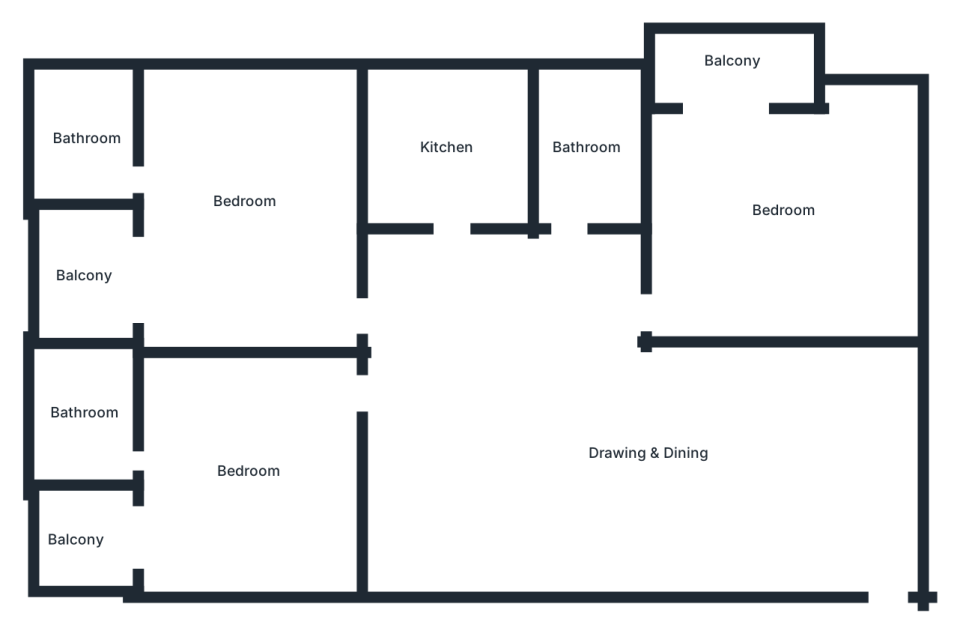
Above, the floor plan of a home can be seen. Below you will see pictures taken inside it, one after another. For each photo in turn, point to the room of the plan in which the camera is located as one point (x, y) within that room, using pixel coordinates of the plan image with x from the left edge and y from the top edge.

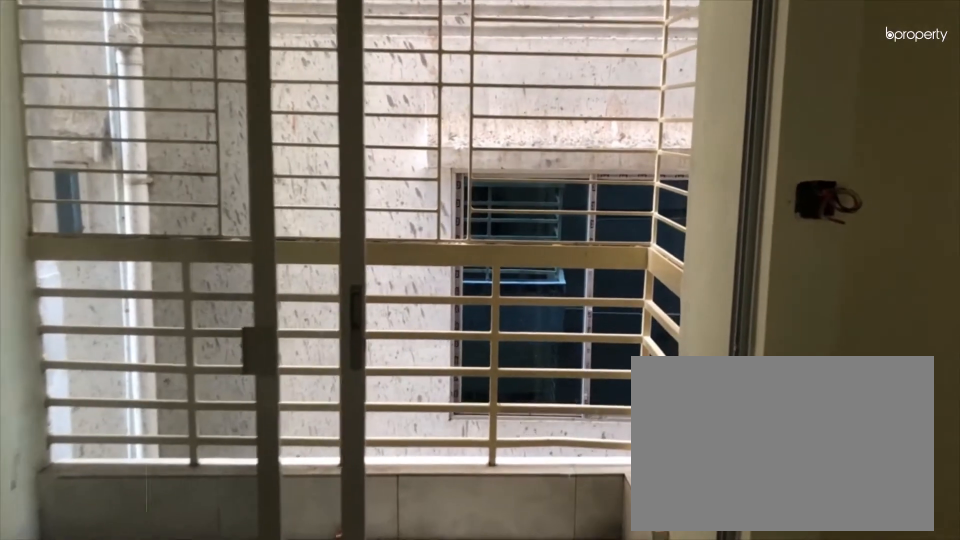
(733, 63)
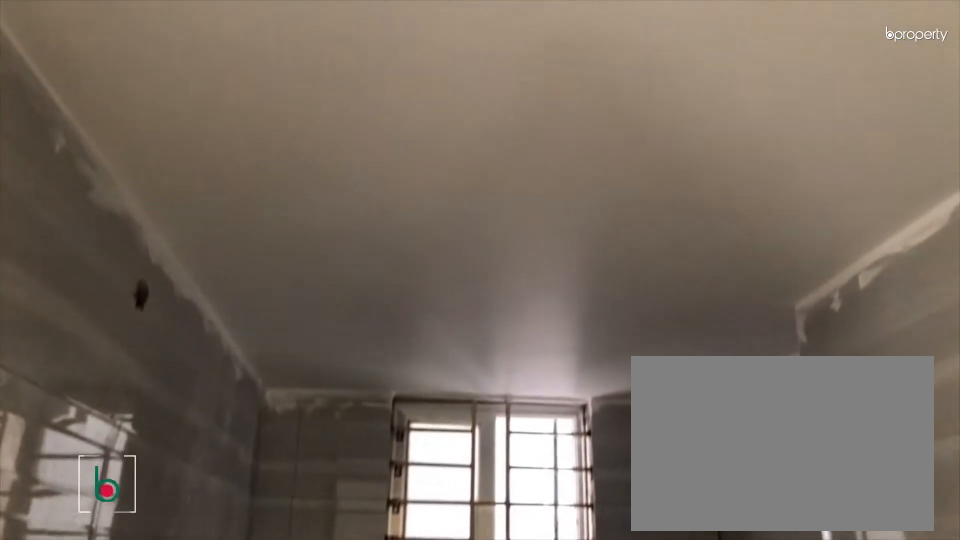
(588, 149)
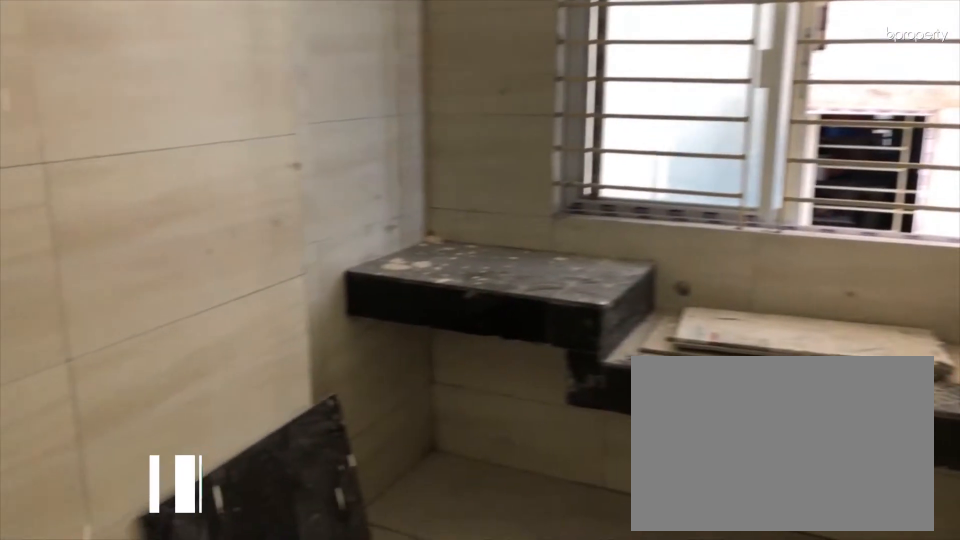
(449, 149)
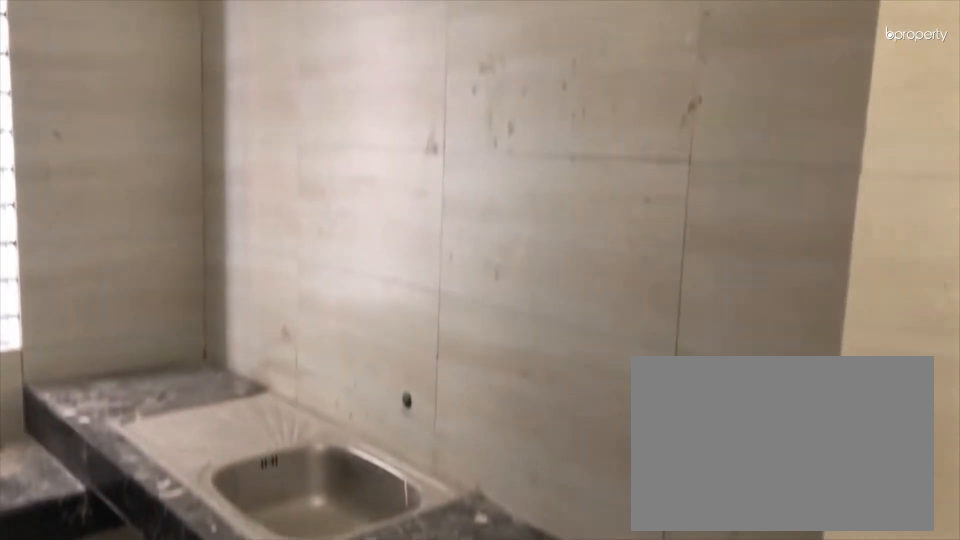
(449, 149)
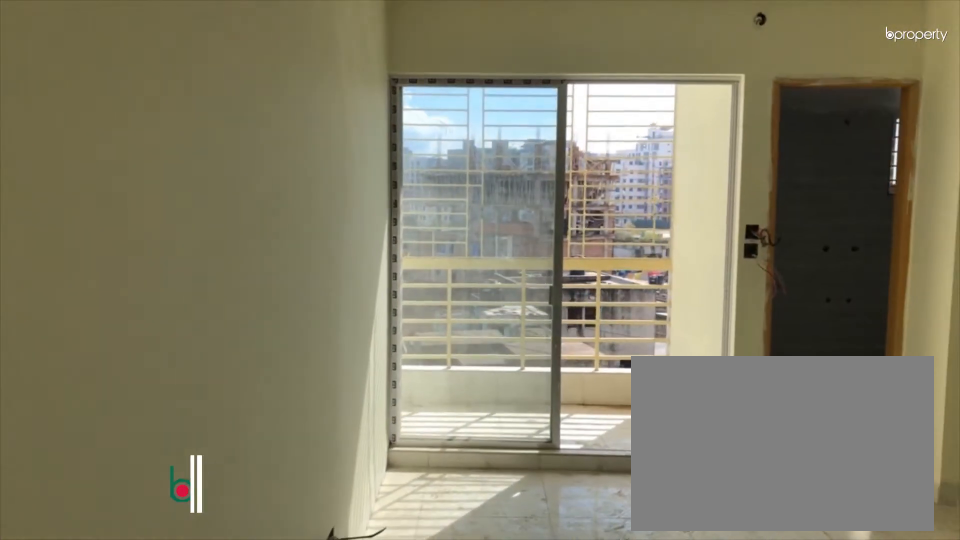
(247, 203)
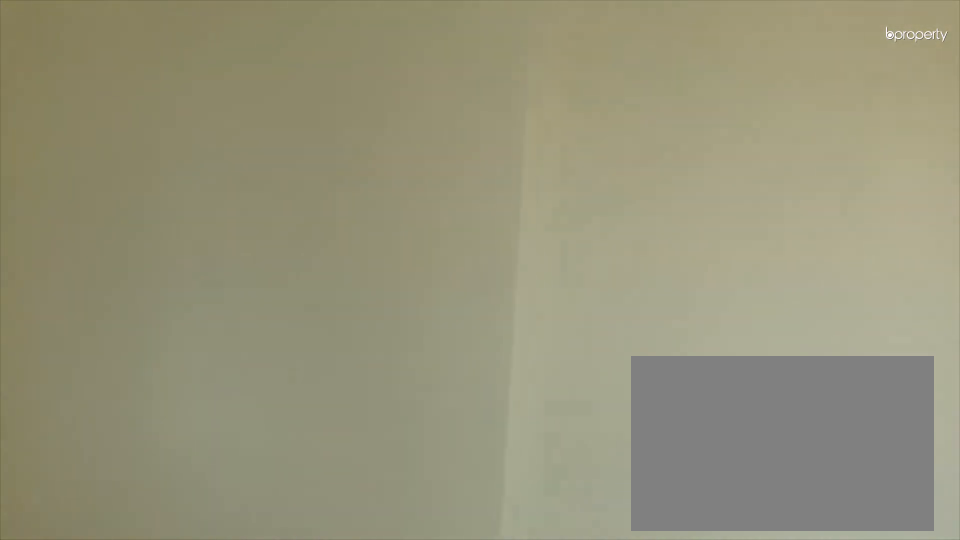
(247, 203)
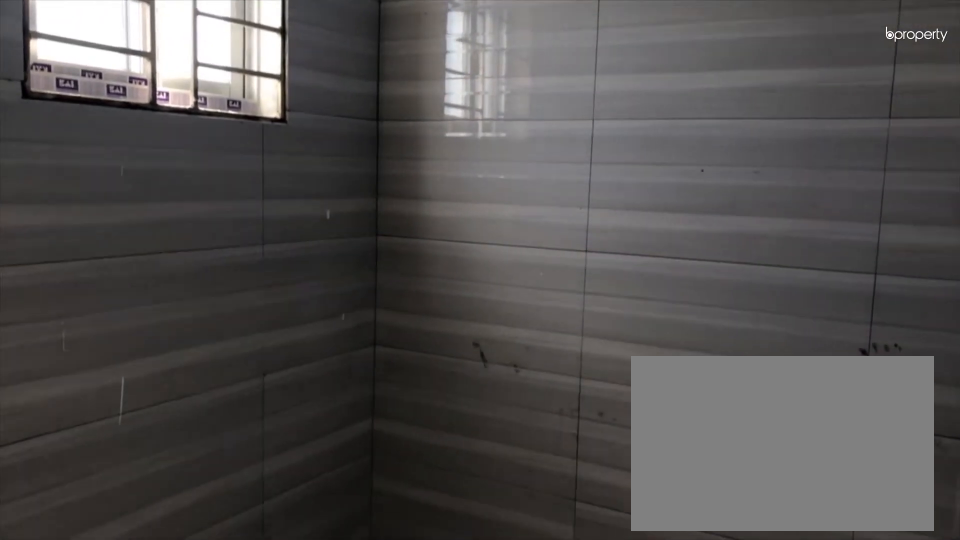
(90, 136)
